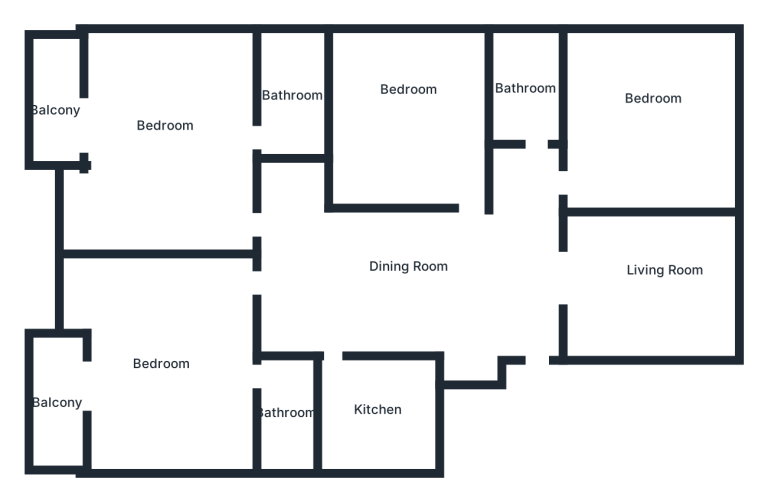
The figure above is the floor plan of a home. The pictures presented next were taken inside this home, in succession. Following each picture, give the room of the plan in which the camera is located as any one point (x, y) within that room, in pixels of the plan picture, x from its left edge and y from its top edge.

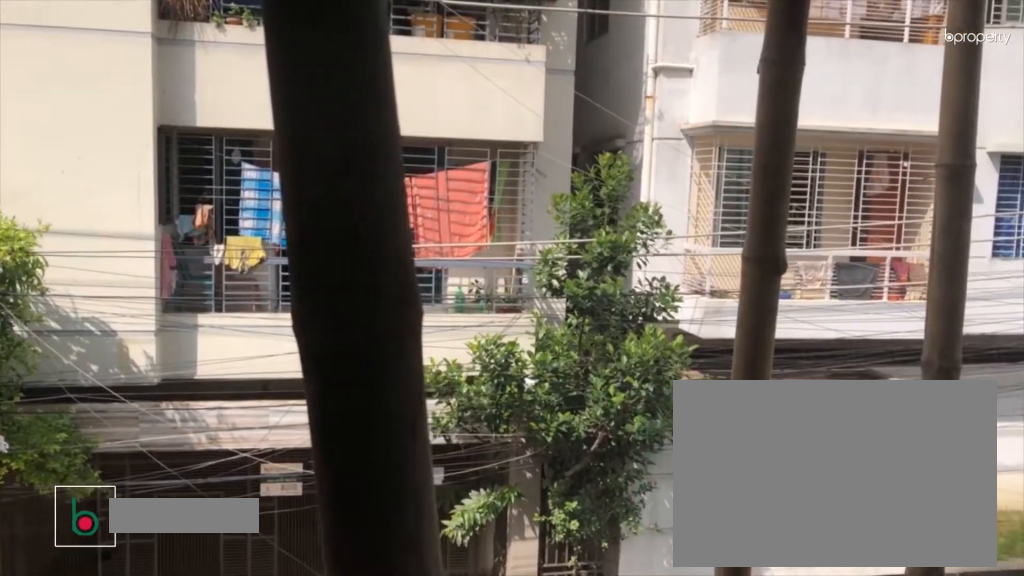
(60, 100)
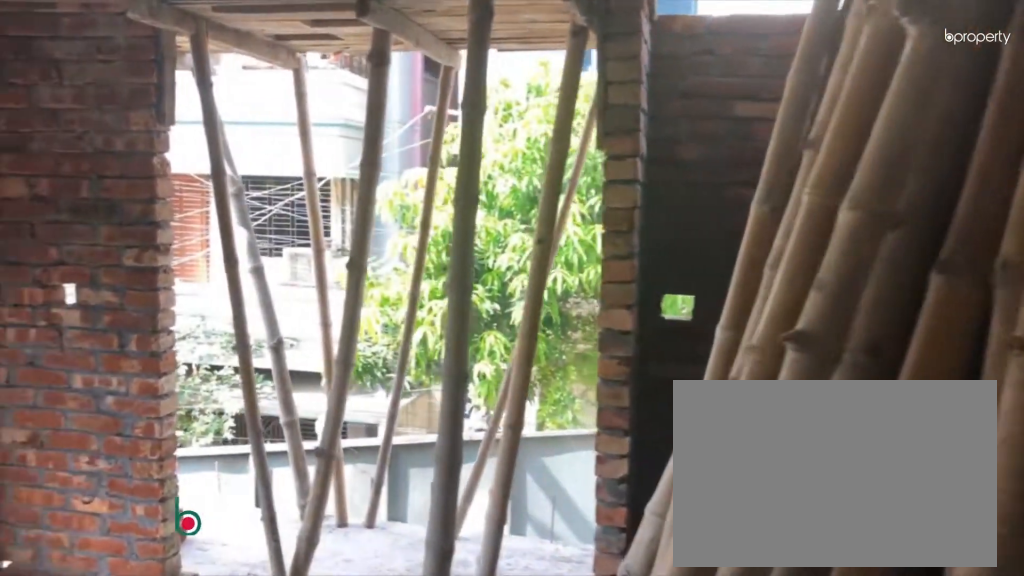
(159, 355)
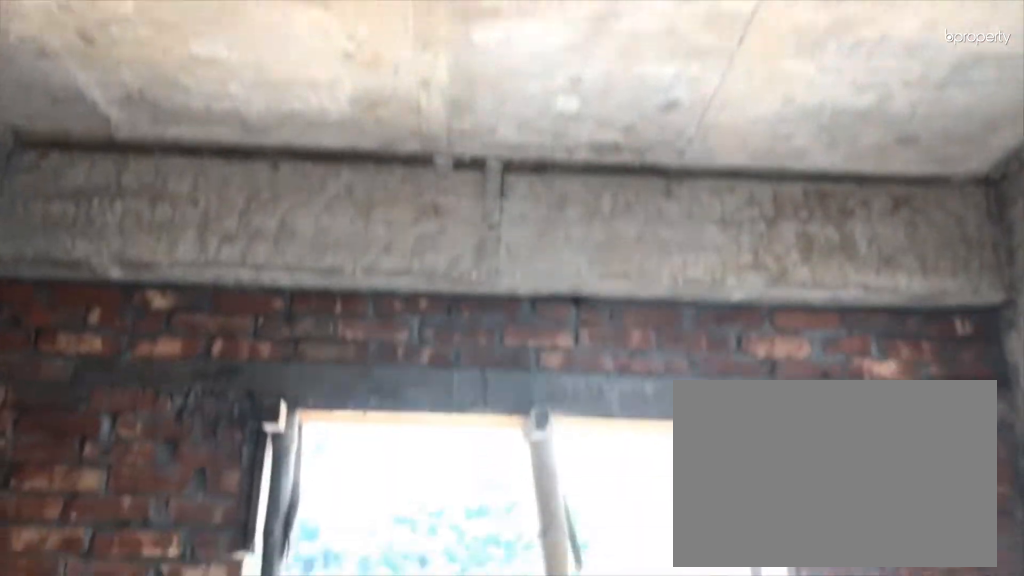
(157, 357)
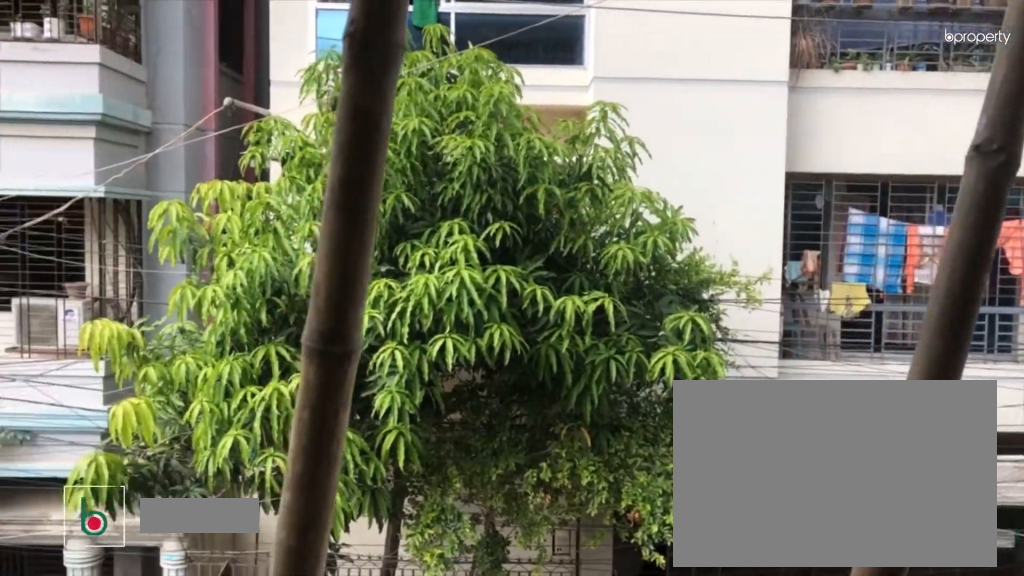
(56, 396)
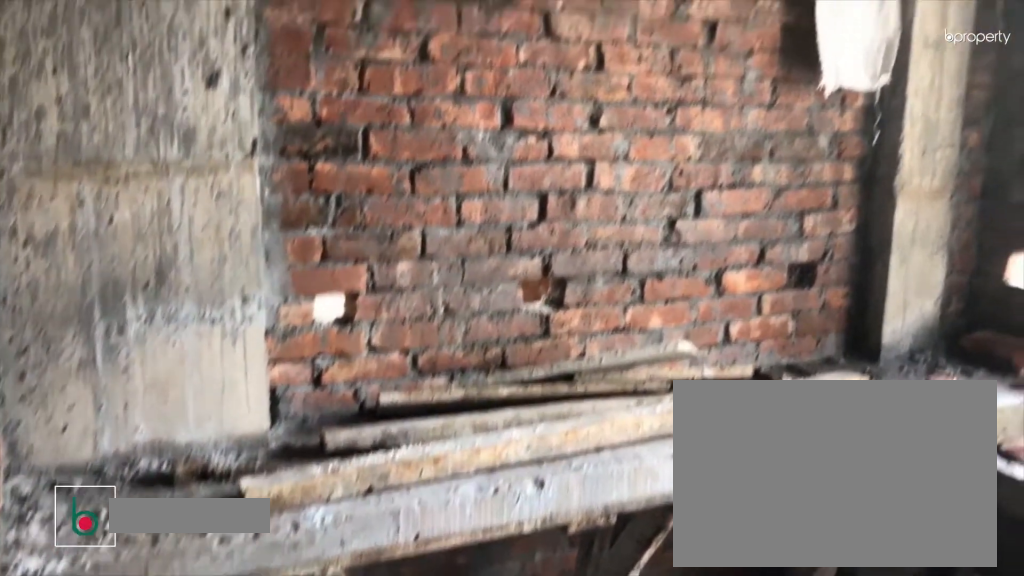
(384, 397)
